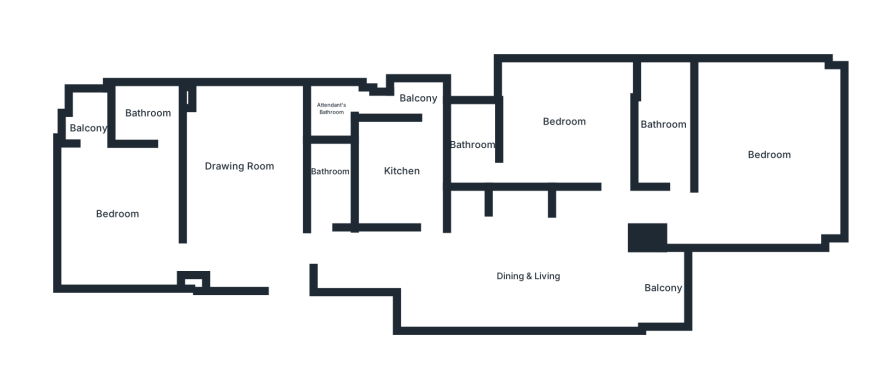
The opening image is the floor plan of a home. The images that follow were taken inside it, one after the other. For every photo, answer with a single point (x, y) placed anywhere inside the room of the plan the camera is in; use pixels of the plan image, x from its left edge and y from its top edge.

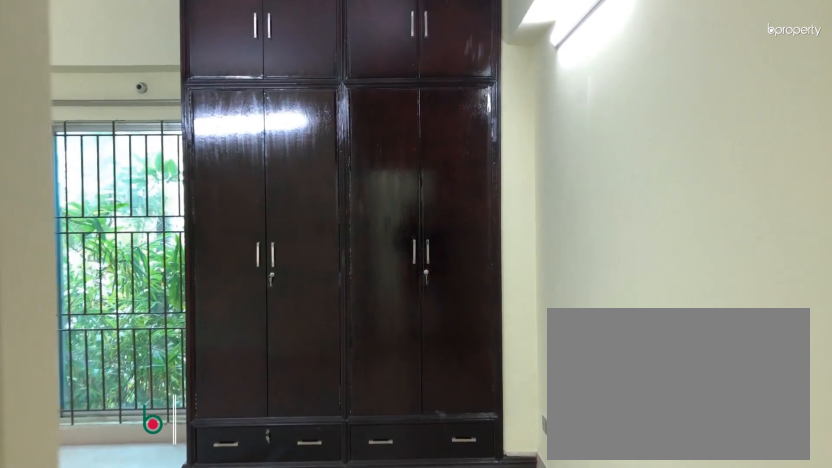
(743, 216)
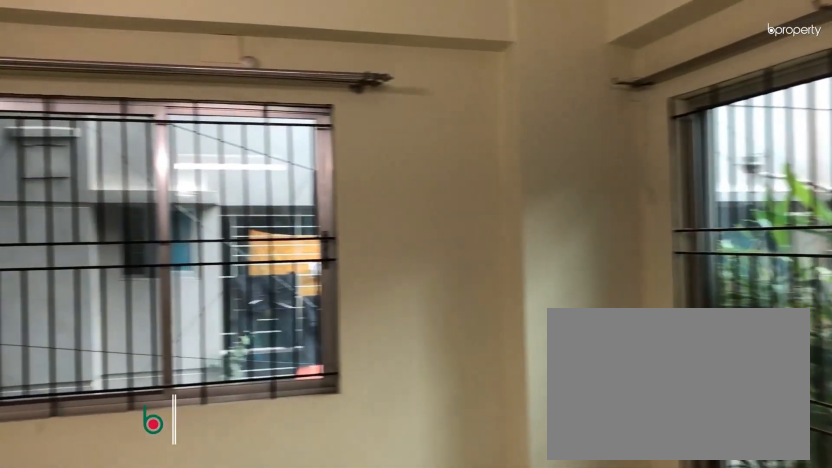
(768, 143)
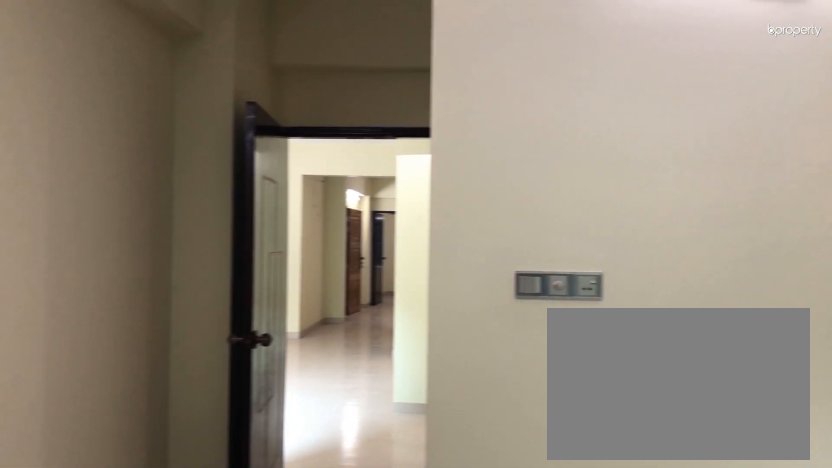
(768, 143)
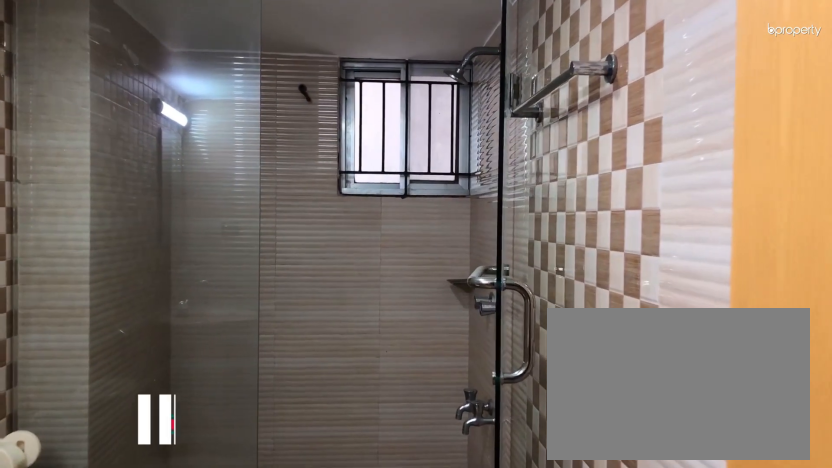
(666, 123)
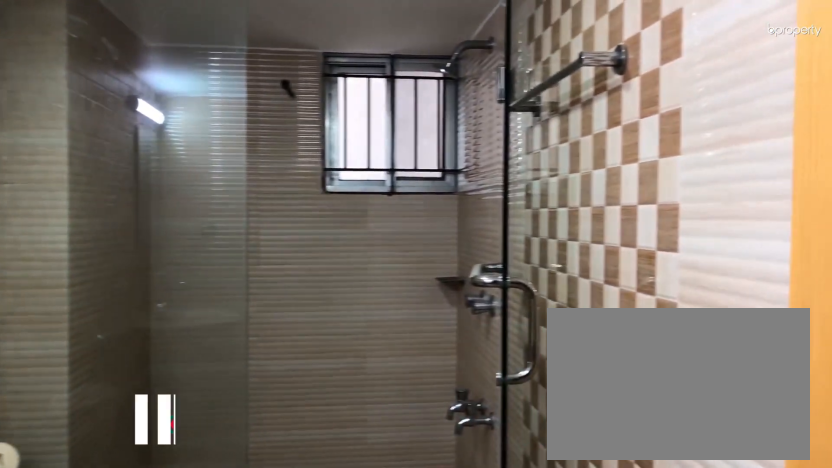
(666, 123)
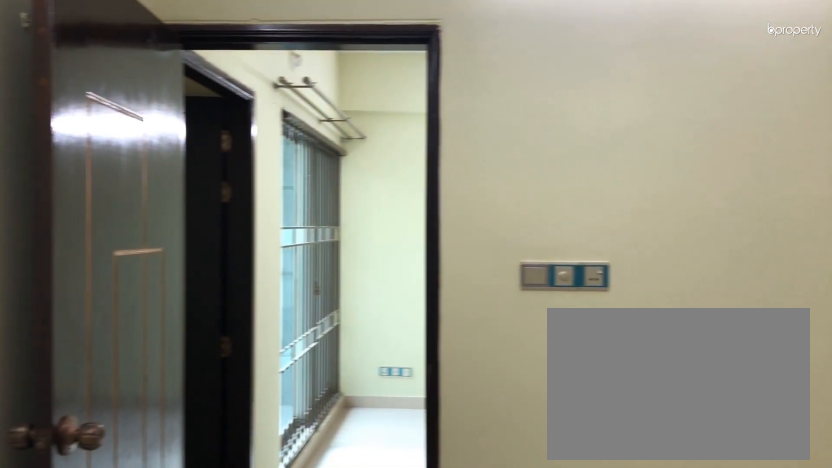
(563, 123)
